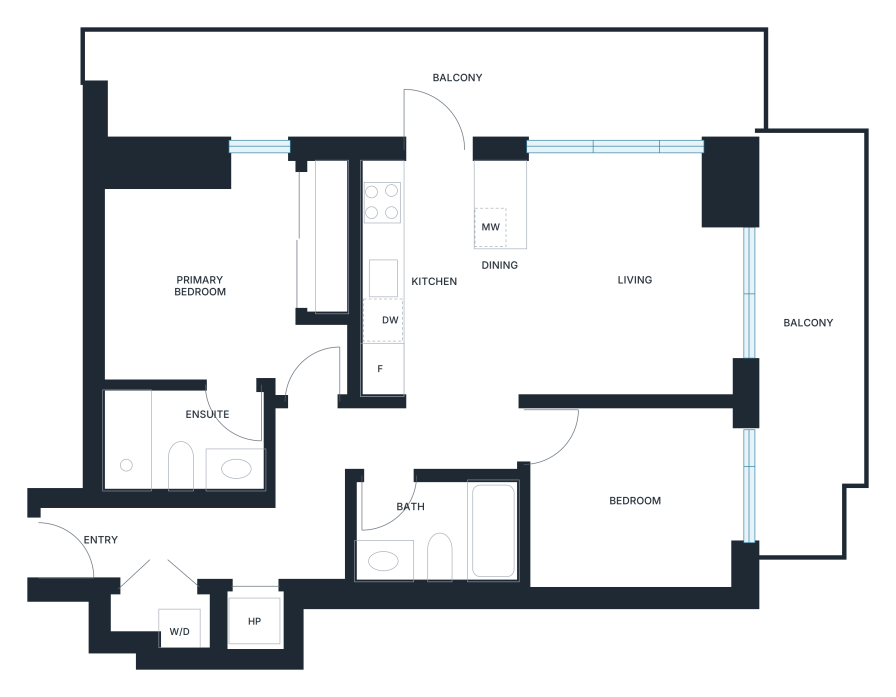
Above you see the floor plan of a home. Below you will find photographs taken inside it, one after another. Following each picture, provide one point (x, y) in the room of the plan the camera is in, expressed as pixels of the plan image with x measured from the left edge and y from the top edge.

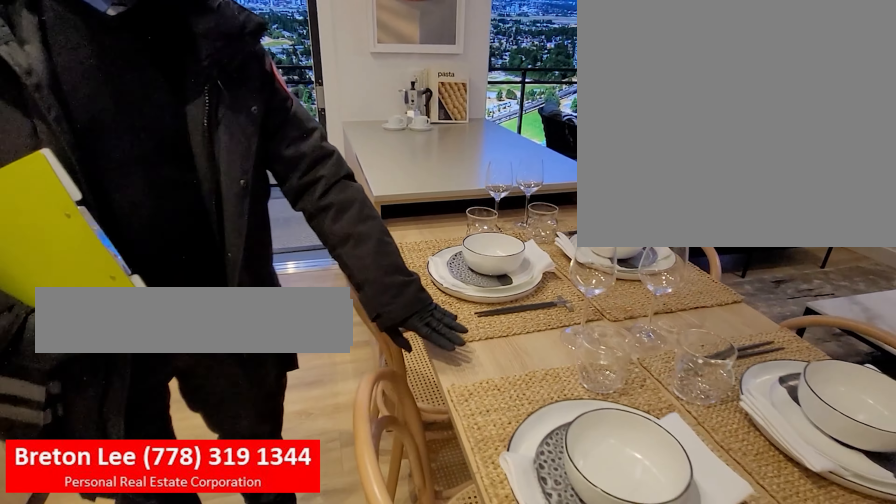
(501, 307)
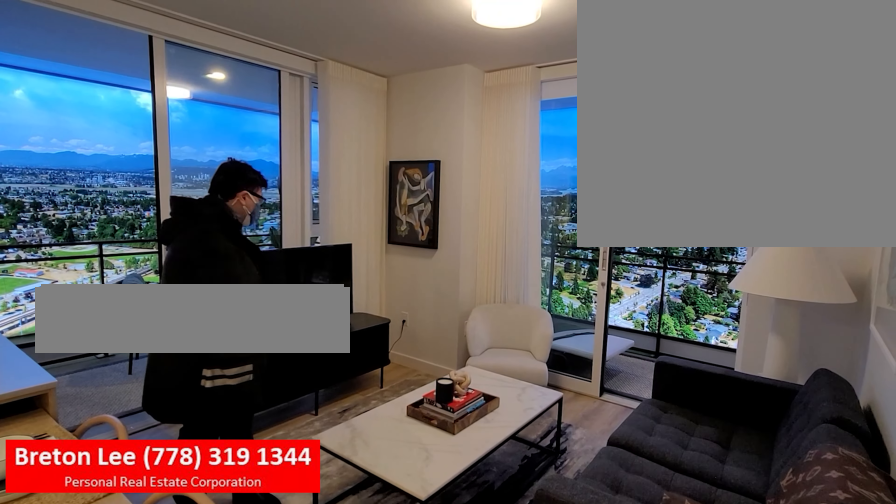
(642, 237)
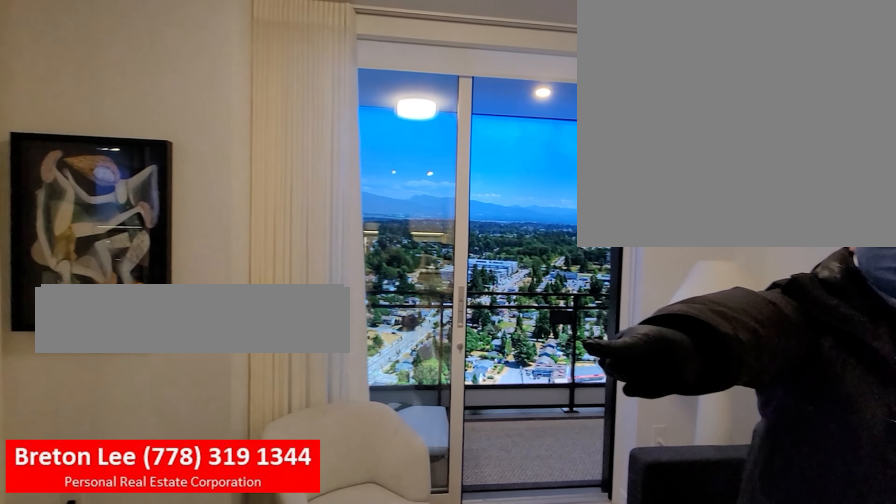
(642, 237)
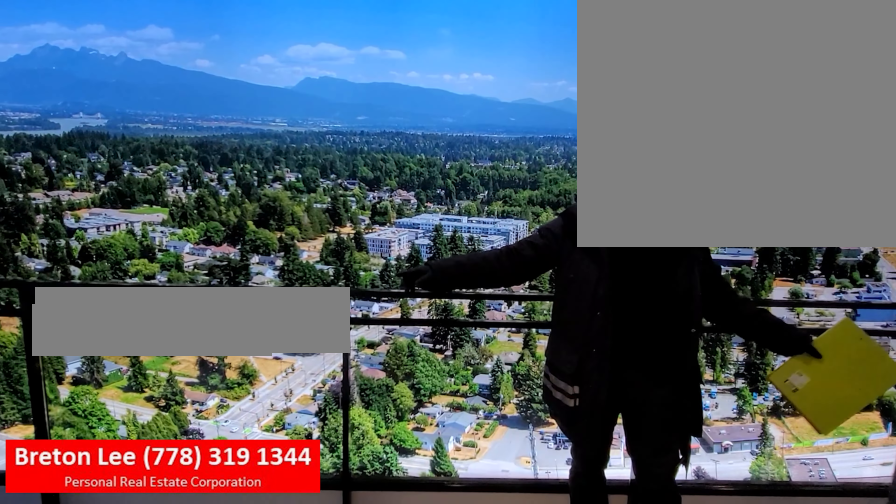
(812, 377)
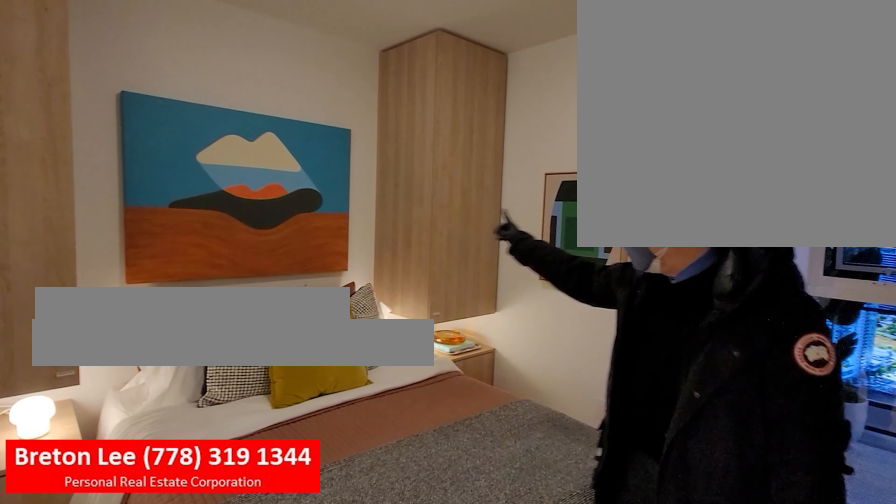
(190, 243)
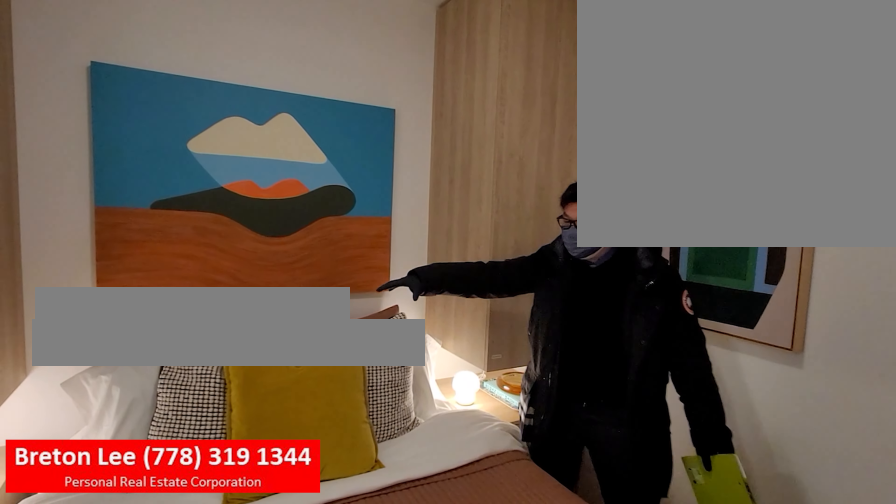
(194, 235)
